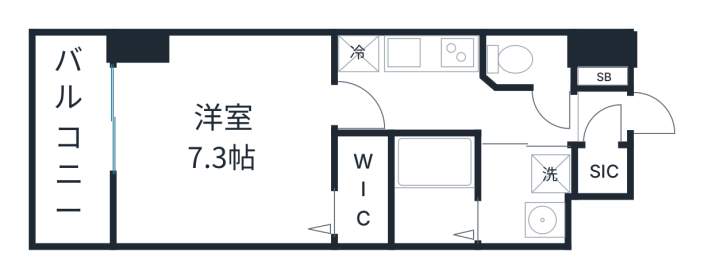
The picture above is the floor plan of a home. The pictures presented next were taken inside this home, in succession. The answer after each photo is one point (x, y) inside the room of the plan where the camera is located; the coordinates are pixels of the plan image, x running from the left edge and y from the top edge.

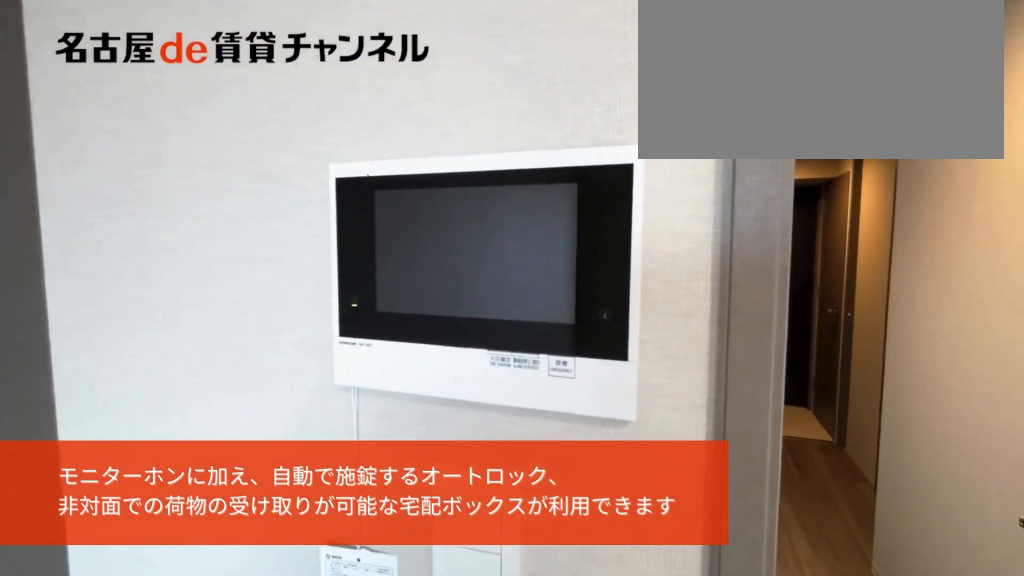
(226, 142)
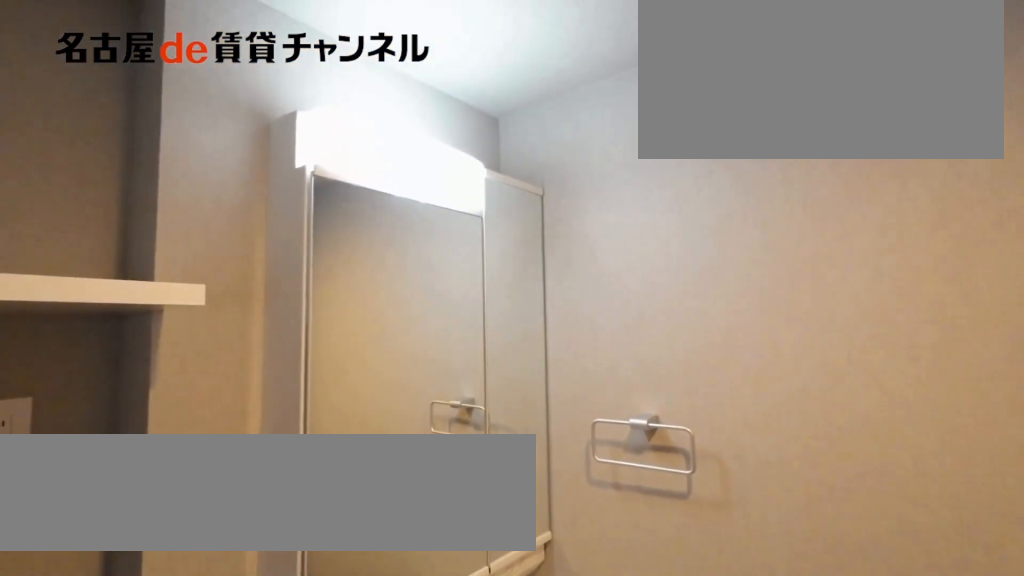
(526, 197)
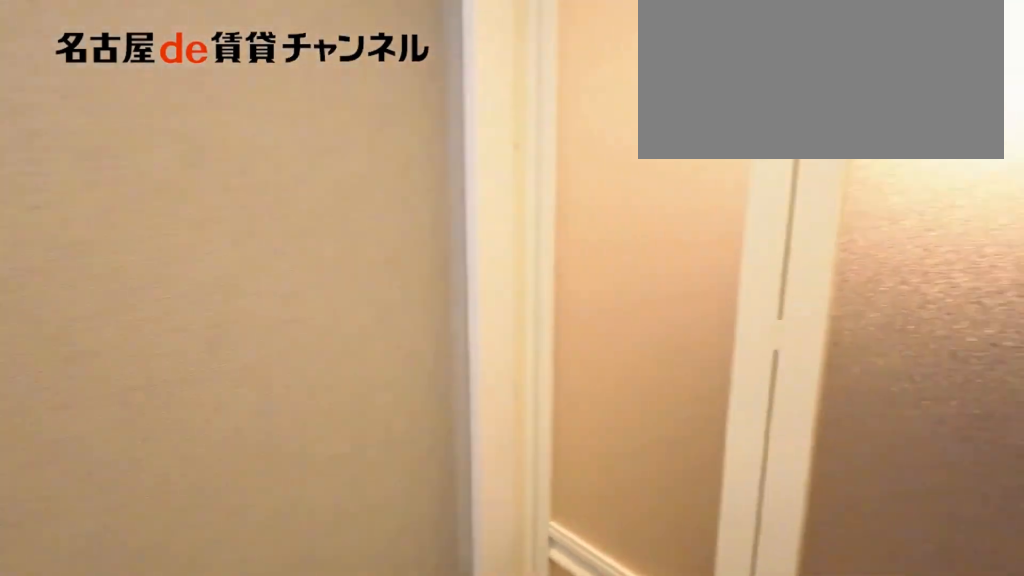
(526, 197)
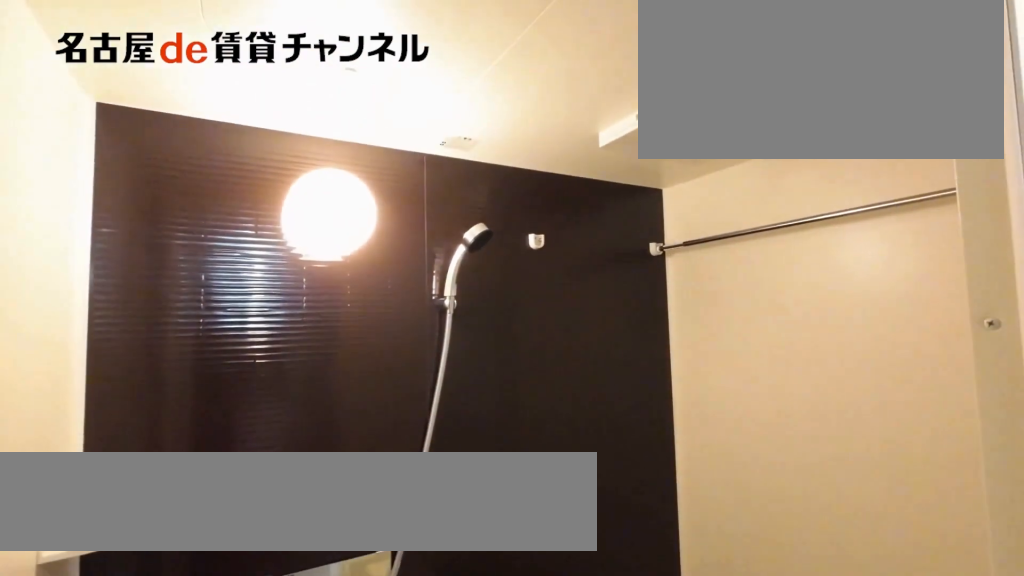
(434, 191)
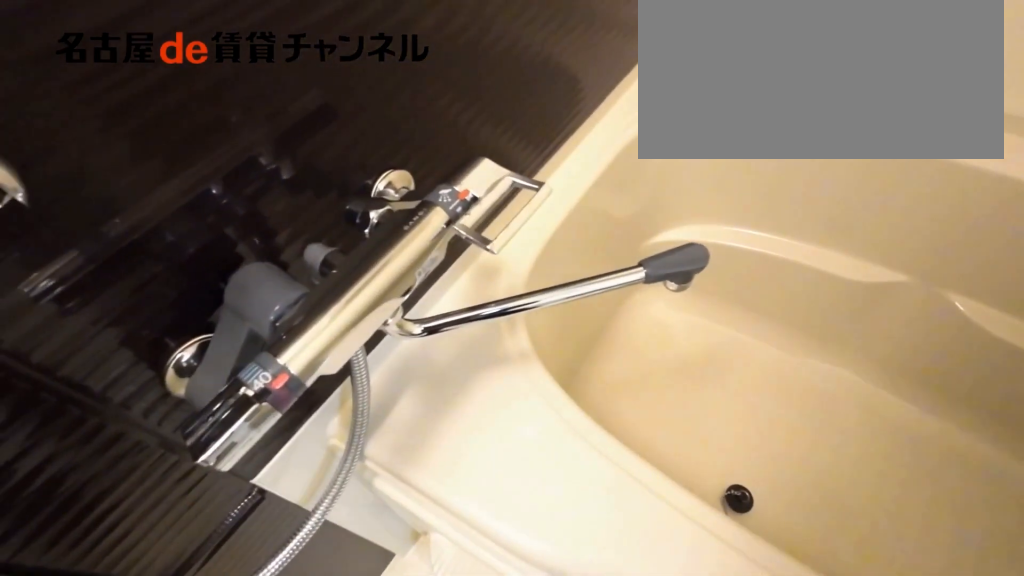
(434, 191)
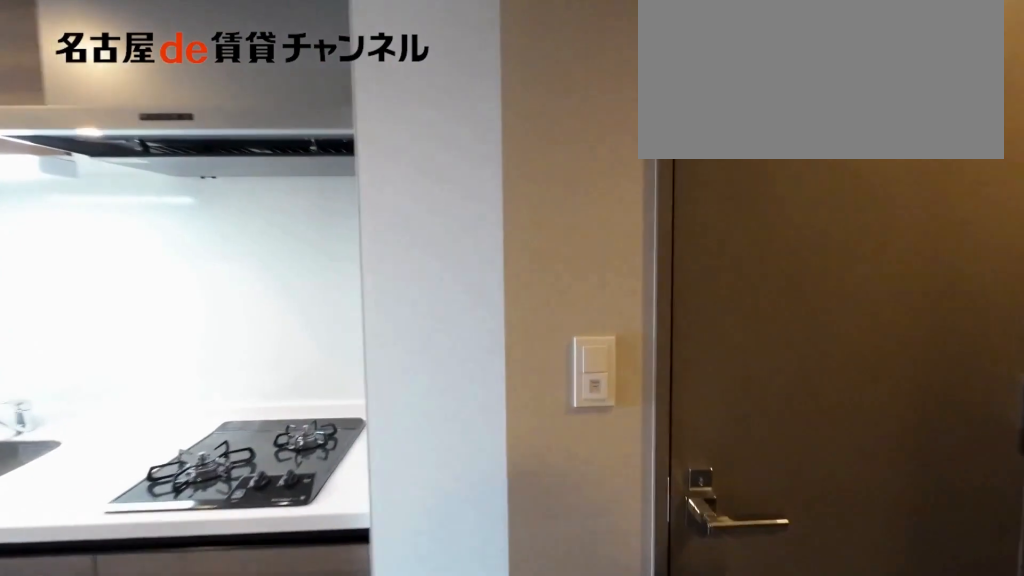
(452, 106)
